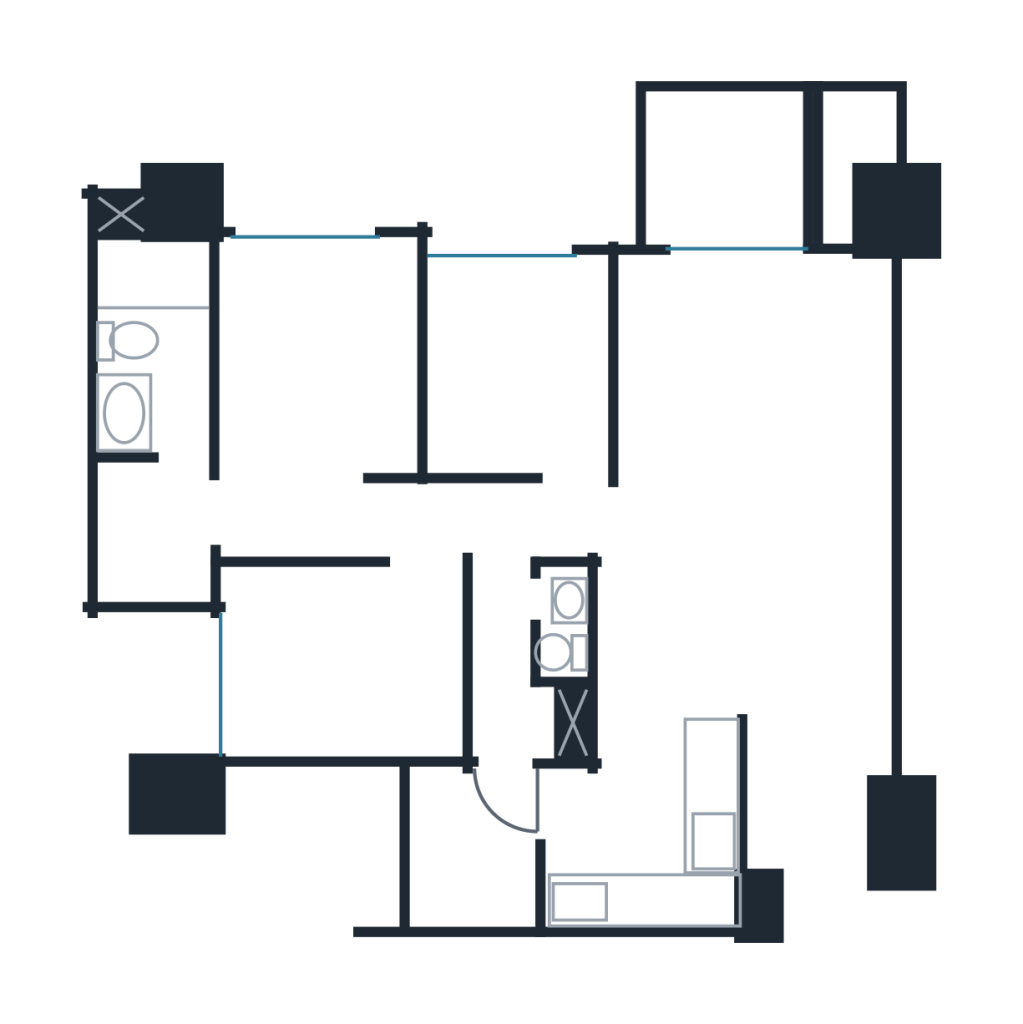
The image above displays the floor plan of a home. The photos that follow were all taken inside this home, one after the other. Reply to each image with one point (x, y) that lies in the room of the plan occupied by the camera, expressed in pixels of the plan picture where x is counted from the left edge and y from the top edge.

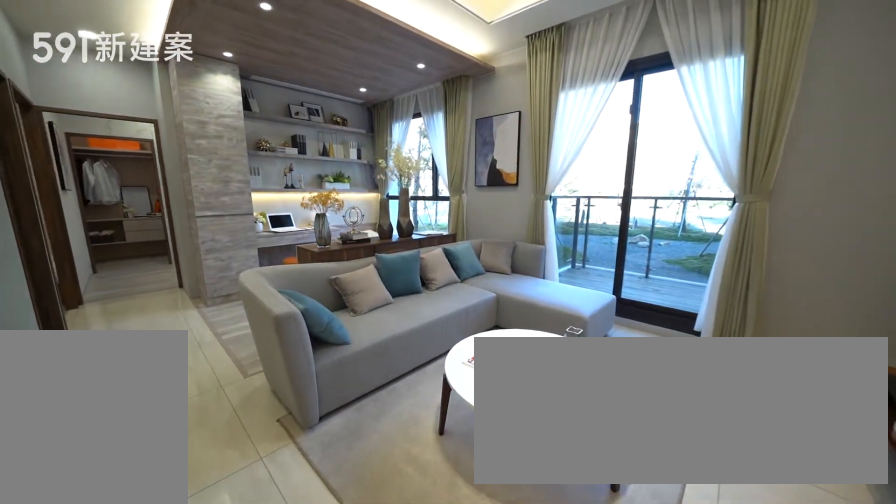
(823, 792)
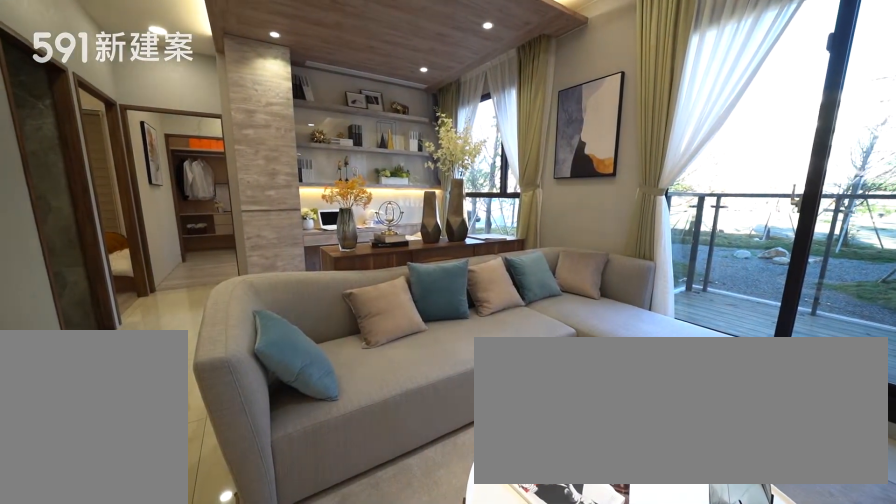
(762, 371)
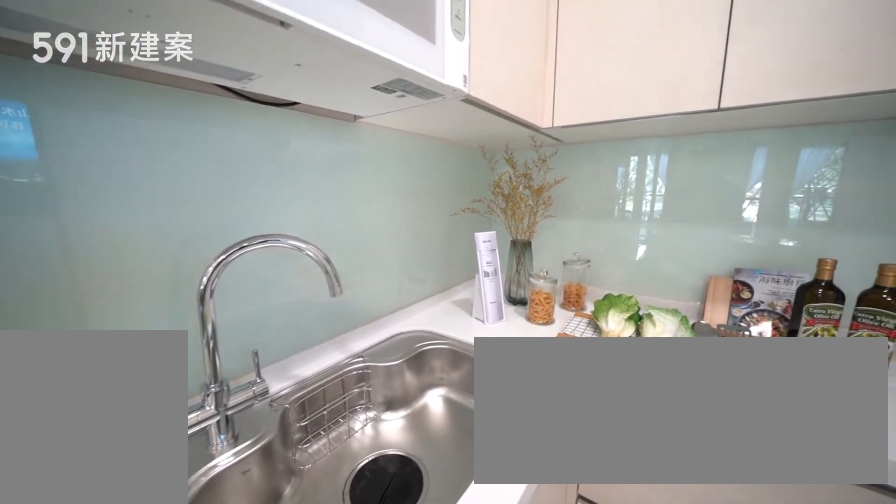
(647, 845)
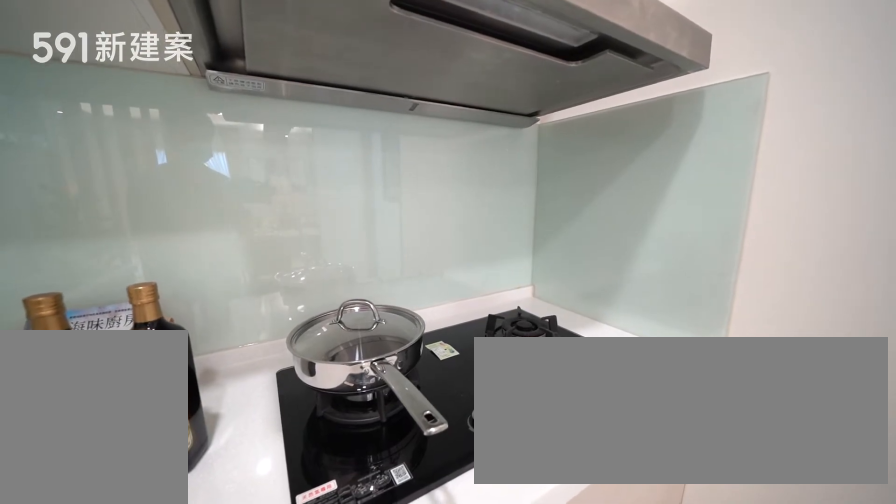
(647, 845)
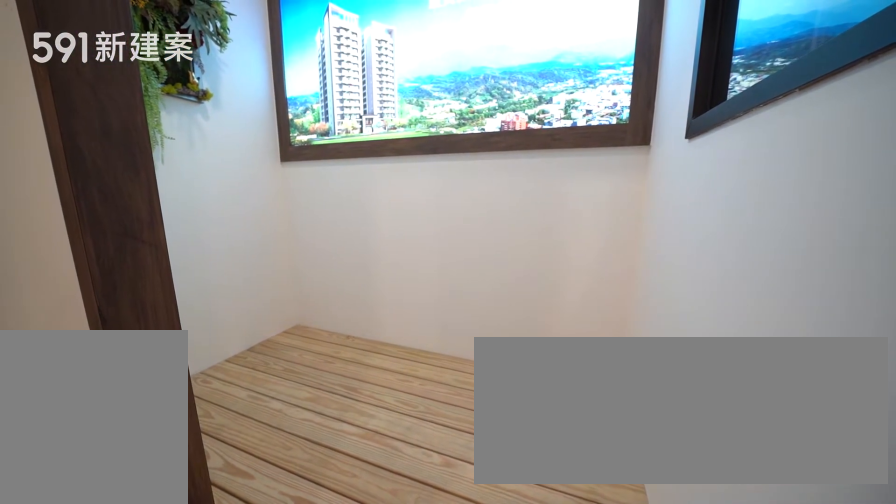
(471, 844)
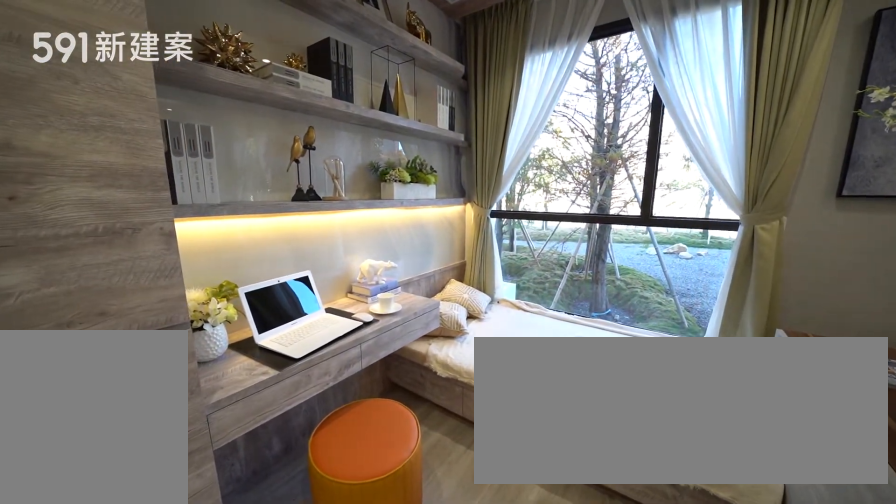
(519, 362)
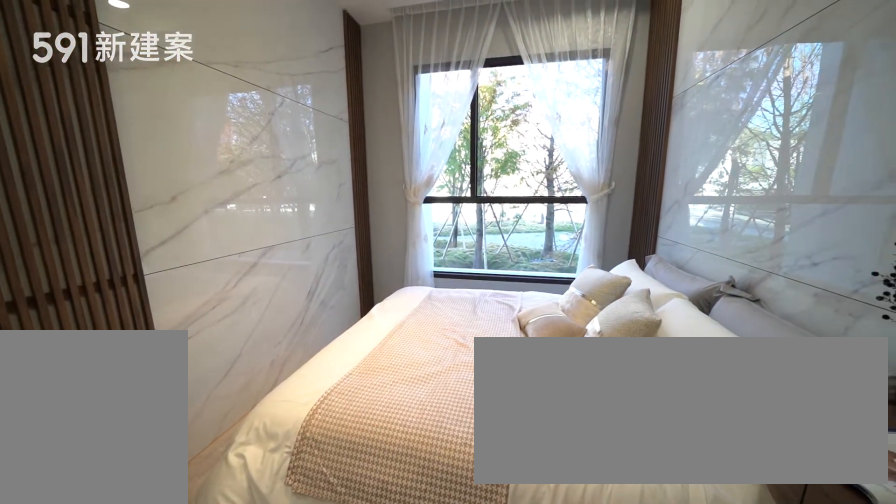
(324, 387)
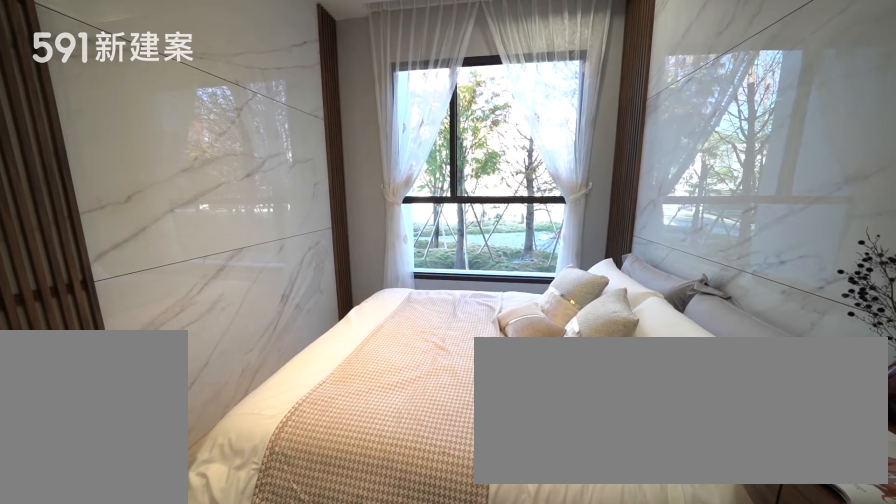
(324, 387)
